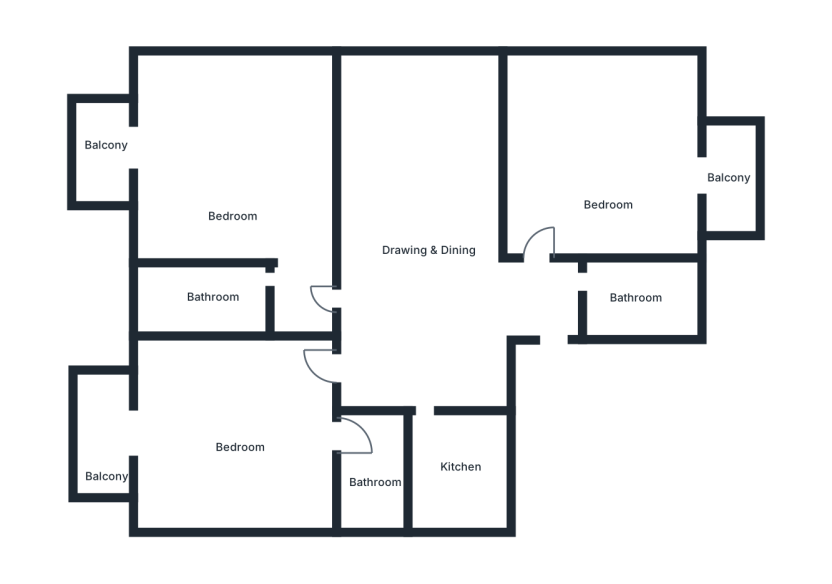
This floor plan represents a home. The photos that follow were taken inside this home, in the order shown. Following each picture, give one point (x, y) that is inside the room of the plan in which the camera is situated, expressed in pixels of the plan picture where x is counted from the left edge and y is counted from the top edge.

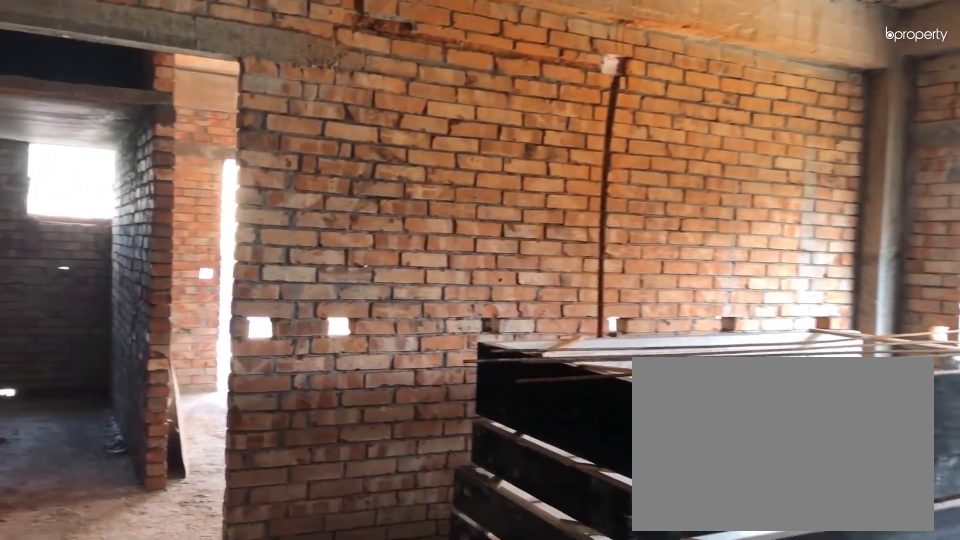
(420, 217)
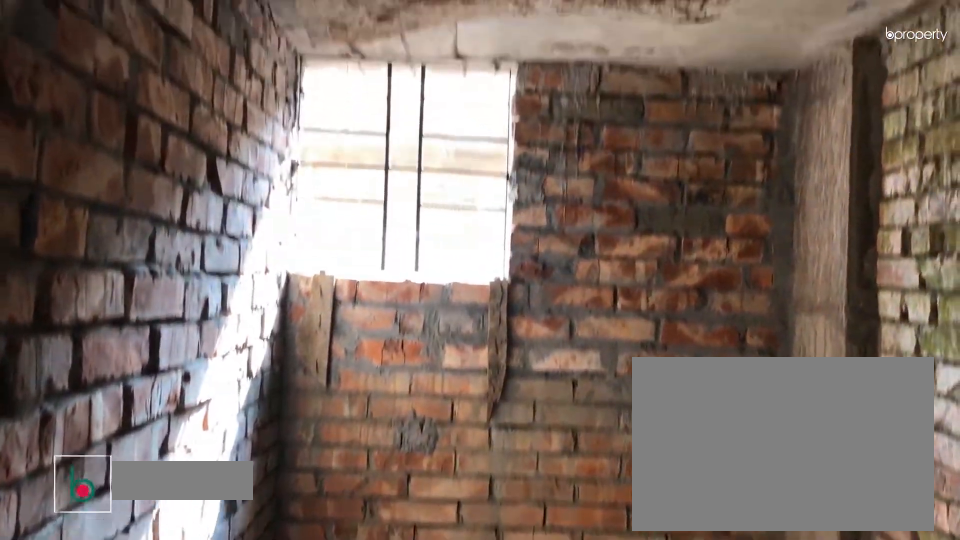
(626, 299)
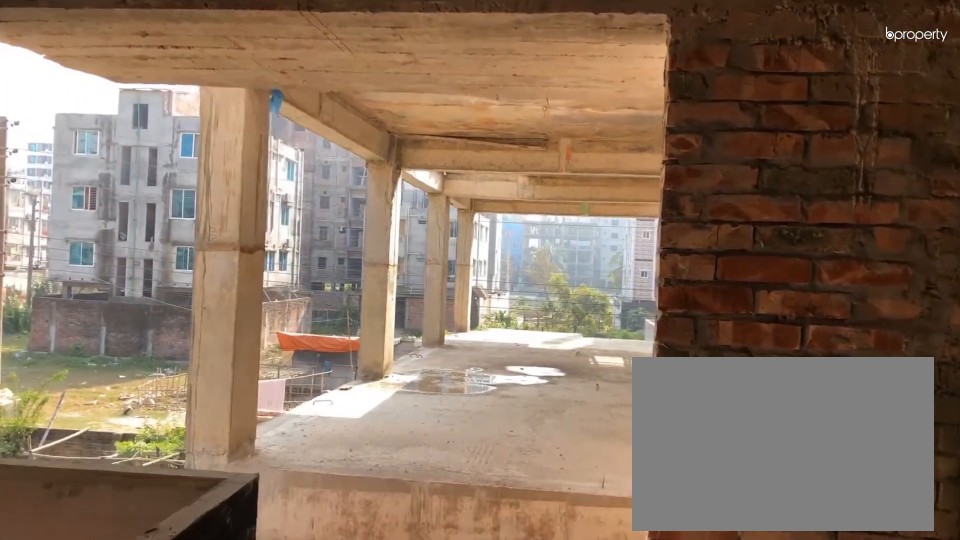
(730, 186)
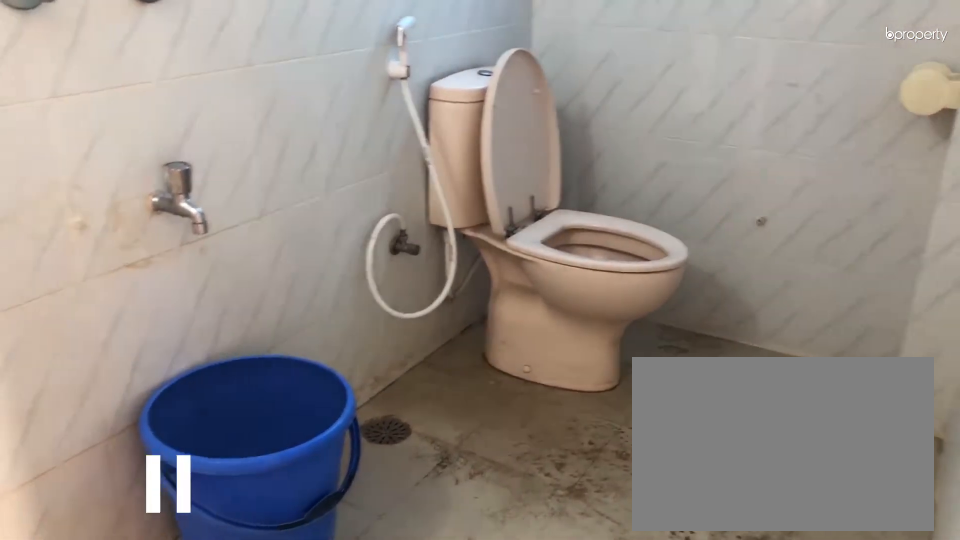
(372, 468)
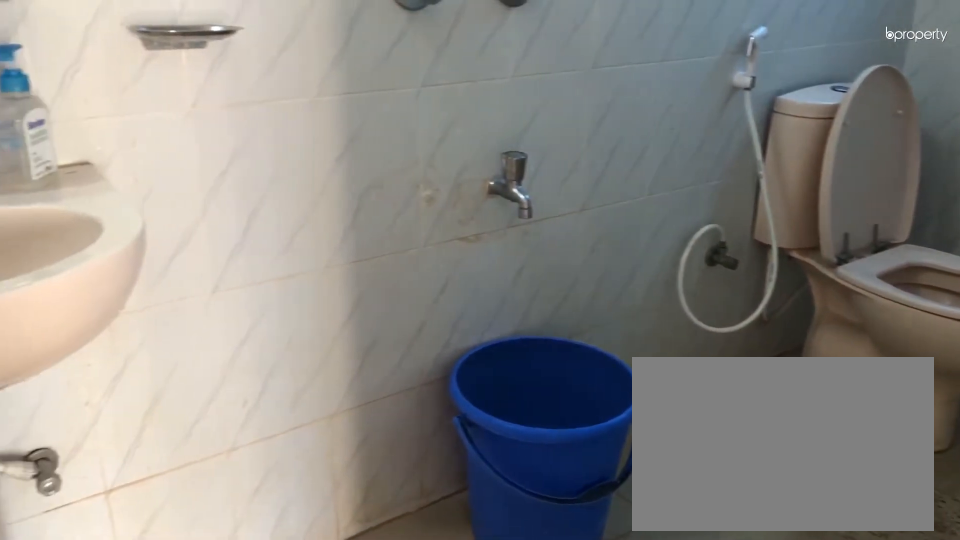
(372, 468)
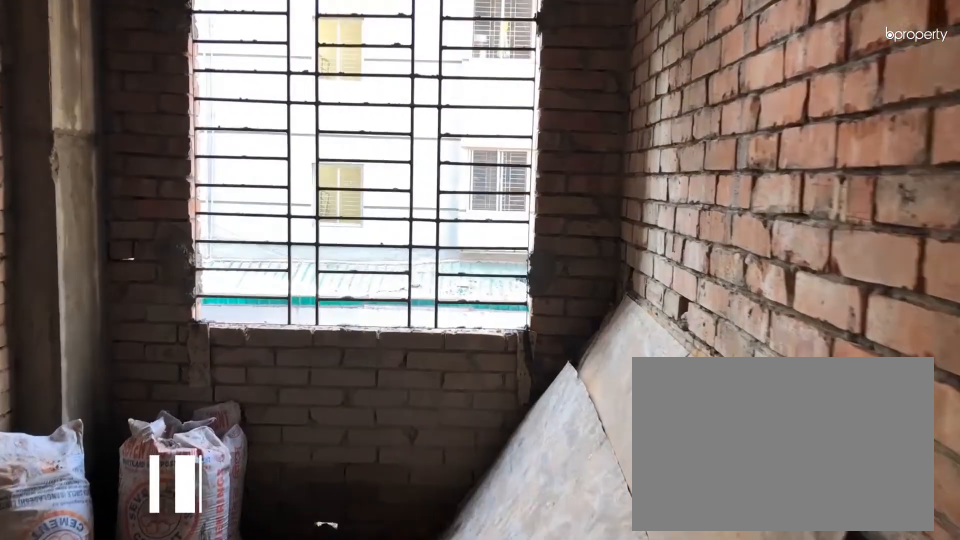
(462, 460)
